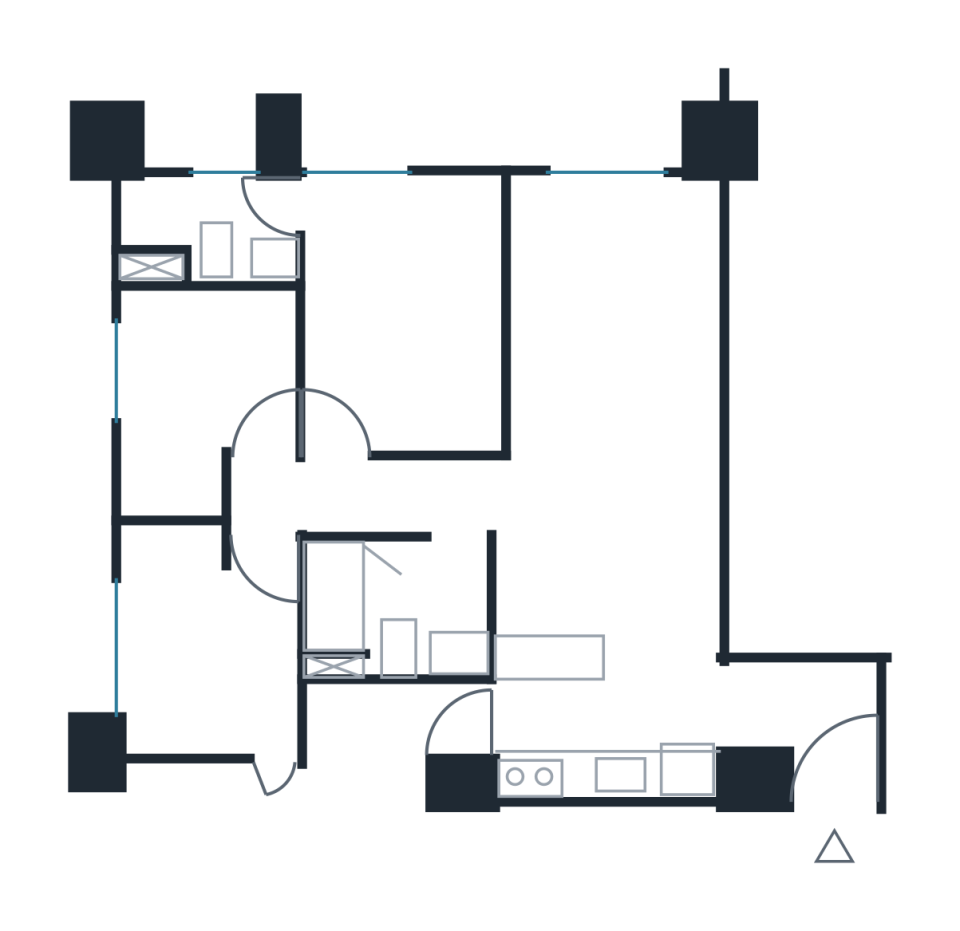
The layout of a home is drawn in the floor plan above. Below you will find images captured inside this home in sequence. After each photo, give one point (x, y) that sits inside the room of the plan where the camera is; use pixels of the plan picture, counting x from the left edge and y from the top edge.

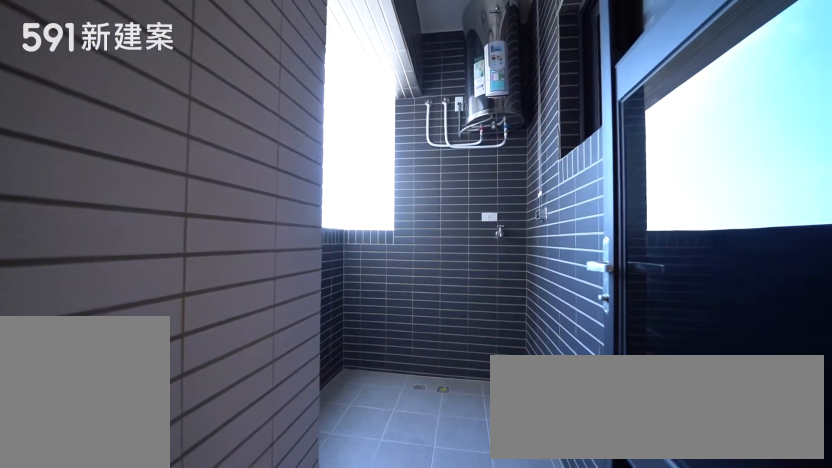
(384, 740)
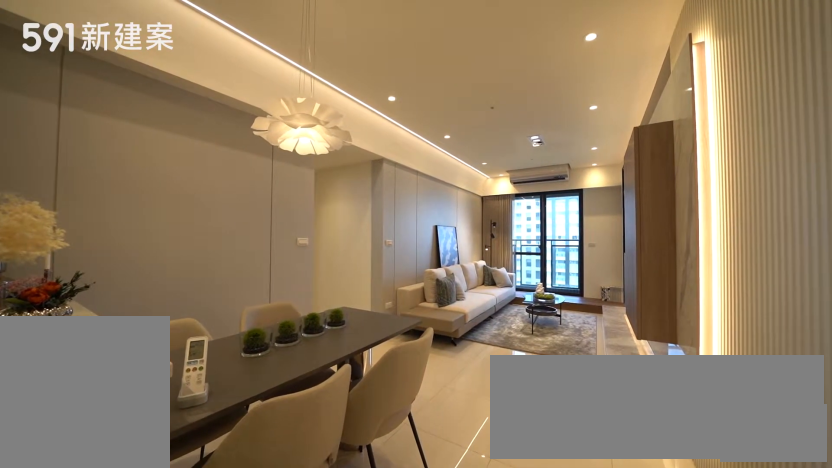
(609, 584)
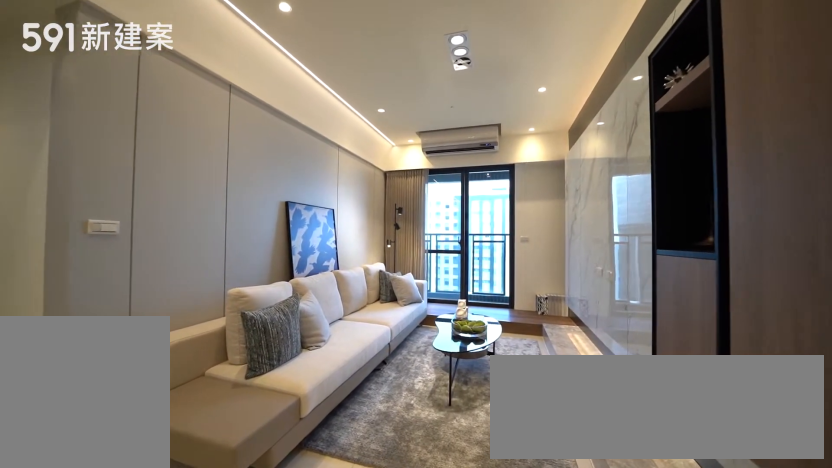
(617, 335)
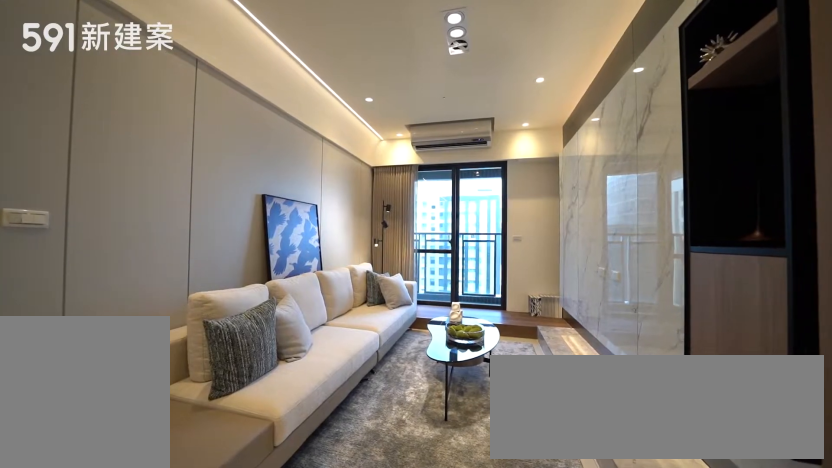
(617, 335)
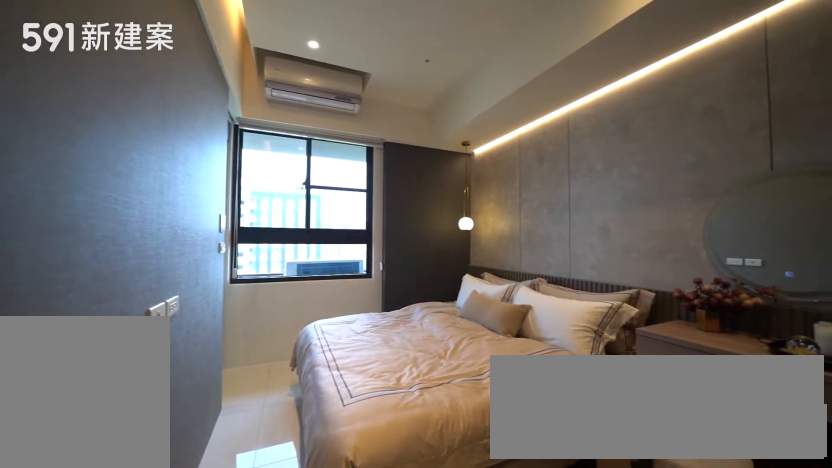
(405, 315)
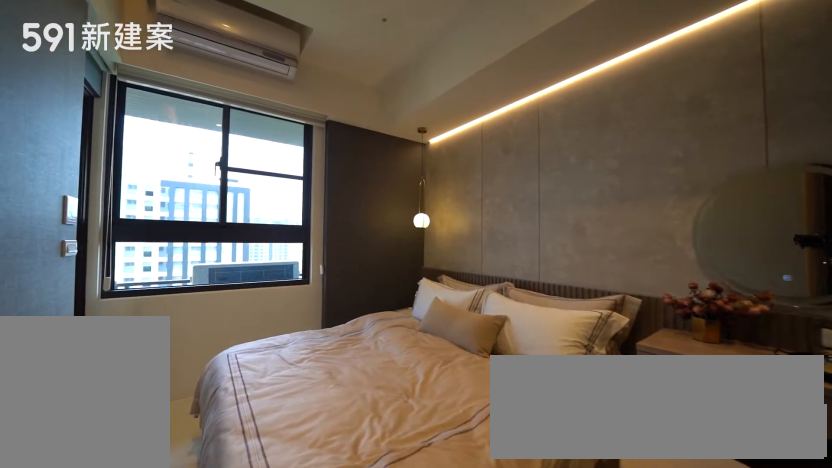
(405, 315)
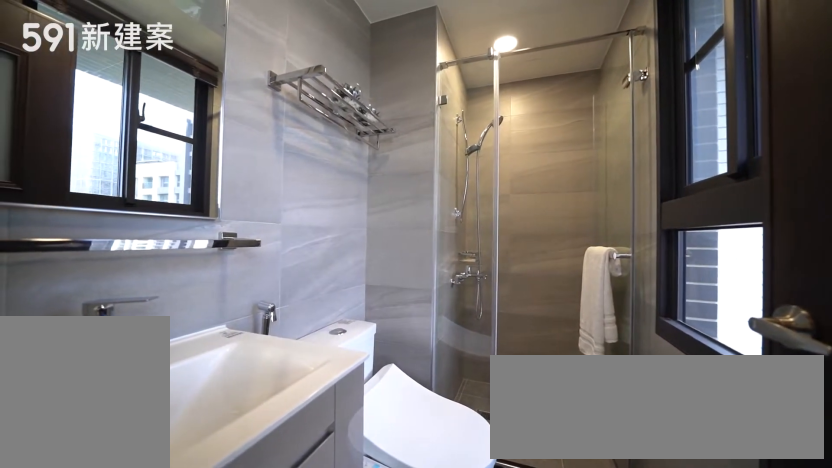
(206, 226)
